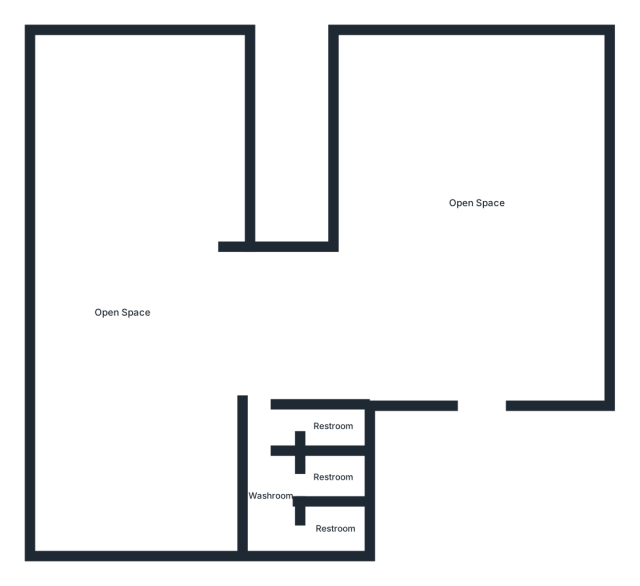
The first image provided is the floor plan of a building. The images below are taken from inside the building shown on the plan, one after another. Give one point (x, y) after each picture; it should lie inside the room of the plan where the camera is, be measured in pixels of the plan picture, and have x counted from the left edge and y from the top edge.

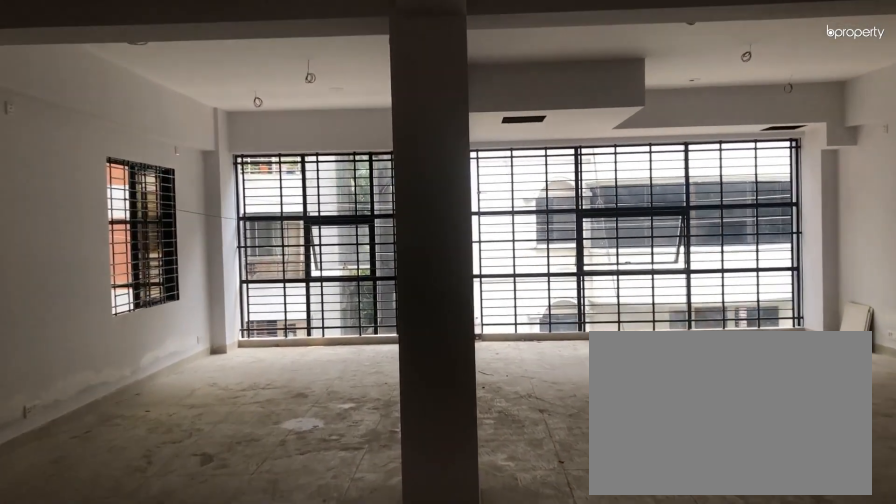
(482, 305)
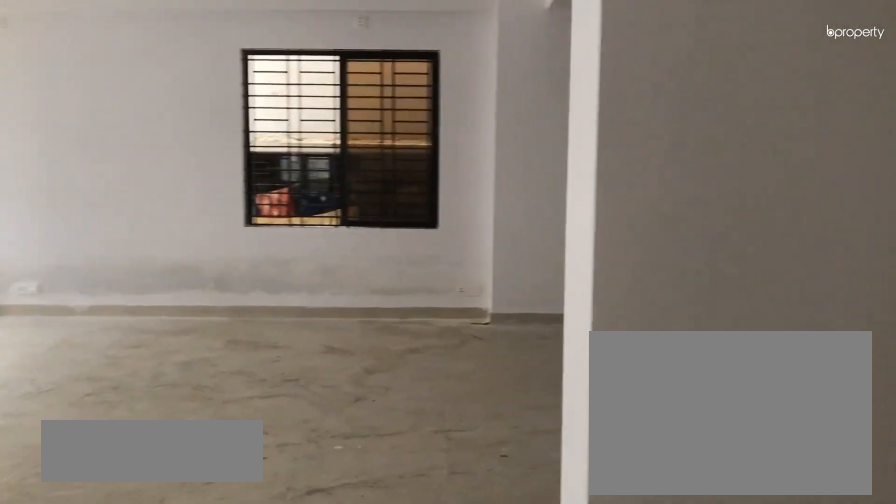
(478, 205)
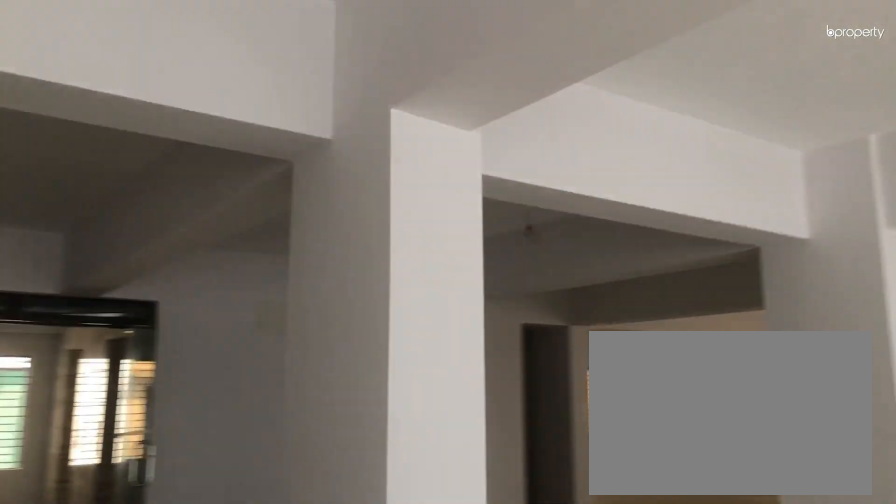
(478, 205)
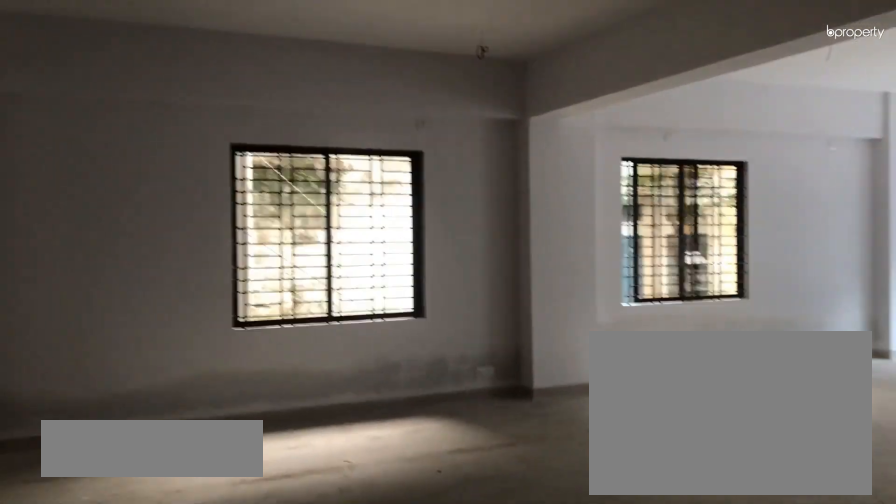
(124, 313)
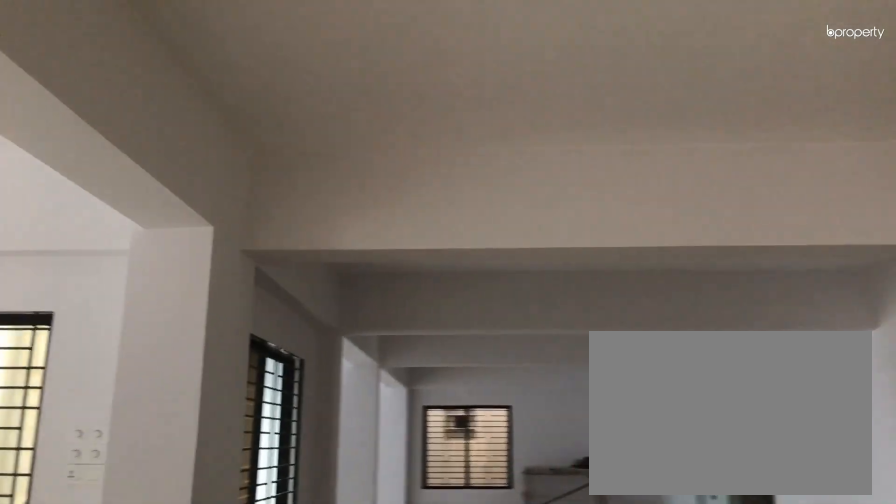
(124, 313)
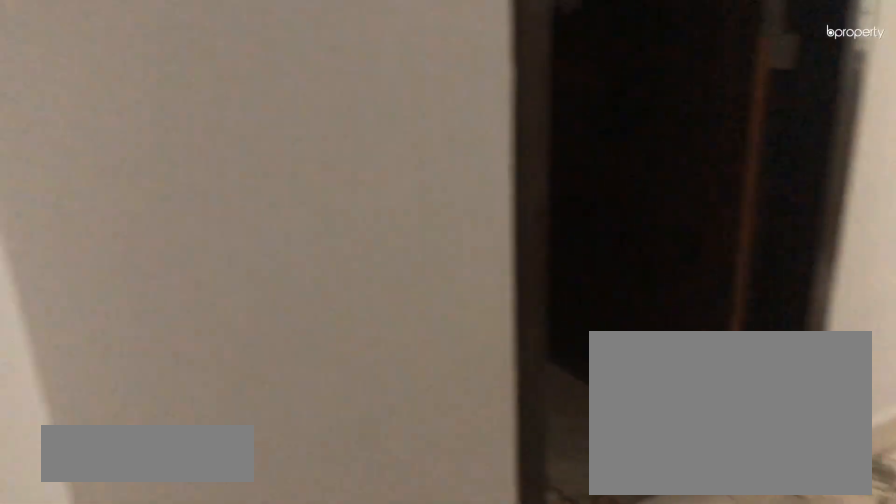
(269, 496)
